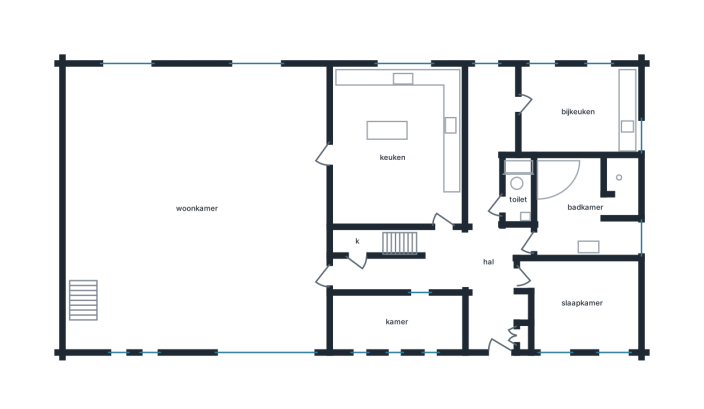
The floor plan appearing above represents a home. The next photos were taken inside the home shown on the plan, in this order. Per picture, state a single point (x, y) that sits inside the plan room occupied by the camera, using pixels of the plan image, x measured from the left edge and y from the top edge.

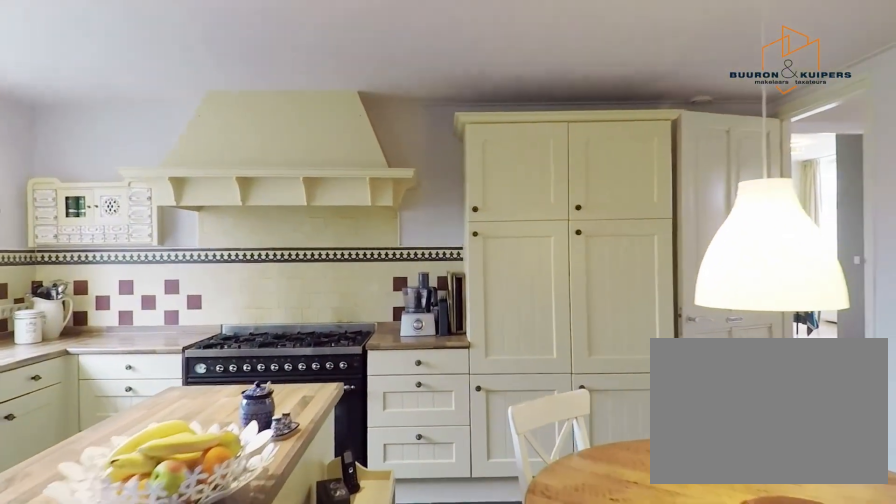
(394, 148)
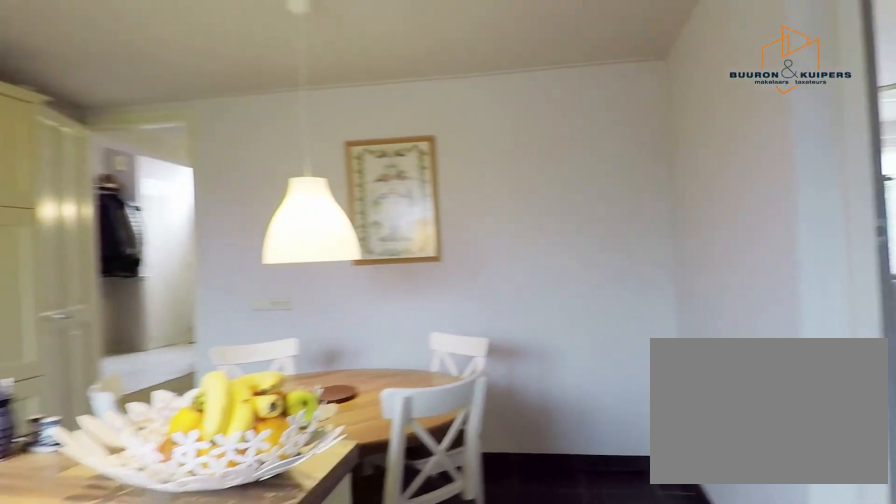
(394, 148)
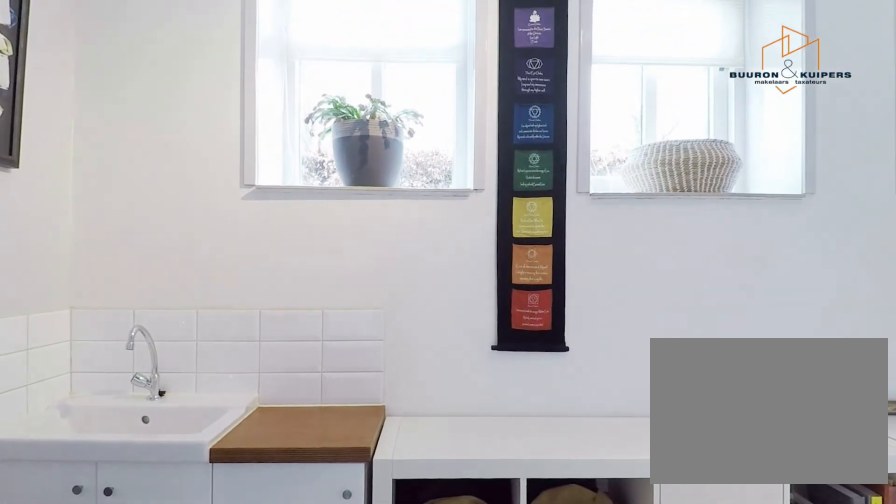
(396, 322)
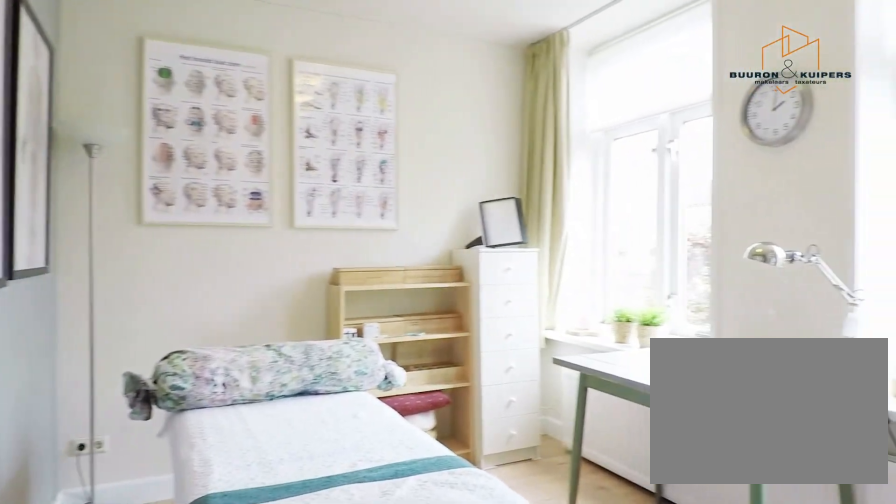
(582, 304)
